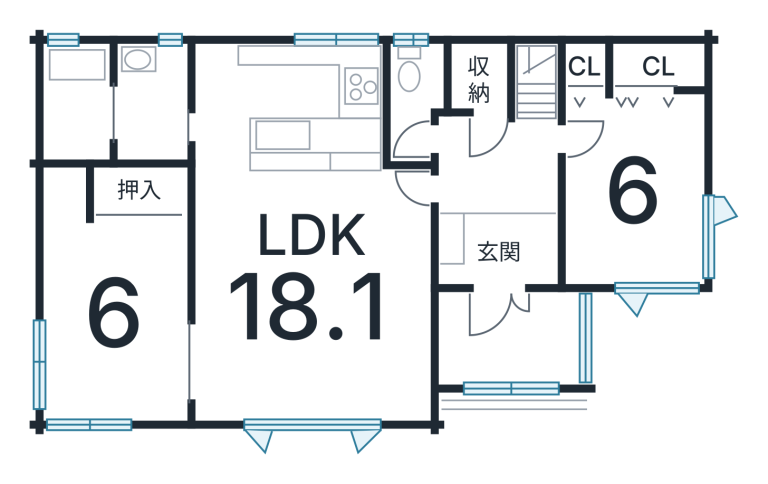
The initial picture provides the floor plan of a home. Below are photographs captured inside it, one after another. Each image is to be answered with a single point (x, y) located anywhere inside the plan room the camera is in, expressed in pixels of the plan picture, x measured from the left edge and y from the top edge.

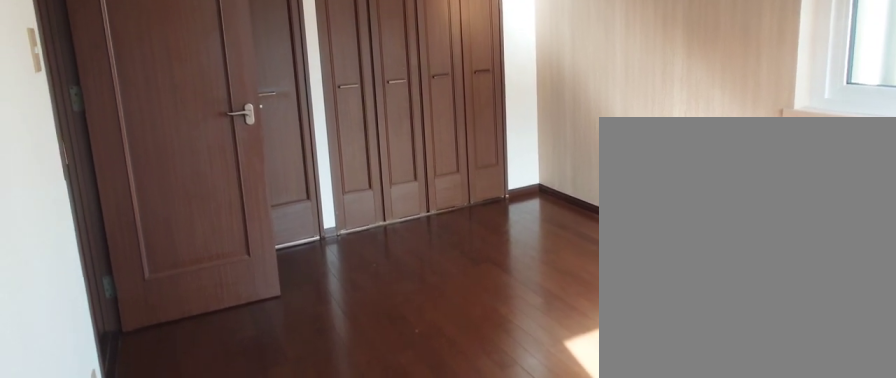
(621, 217)
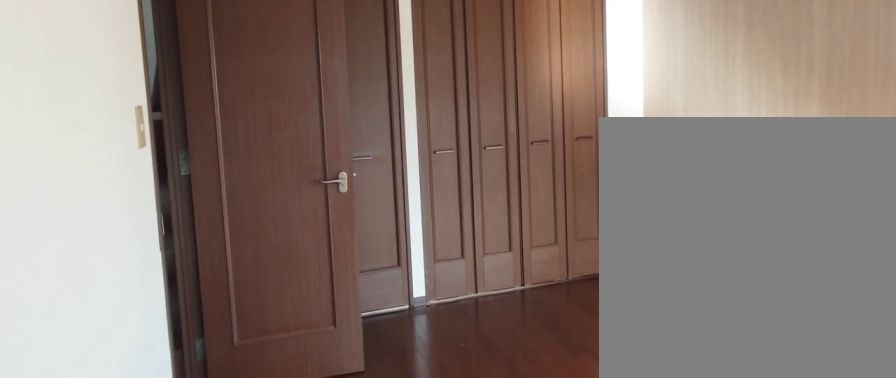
(621, 217)
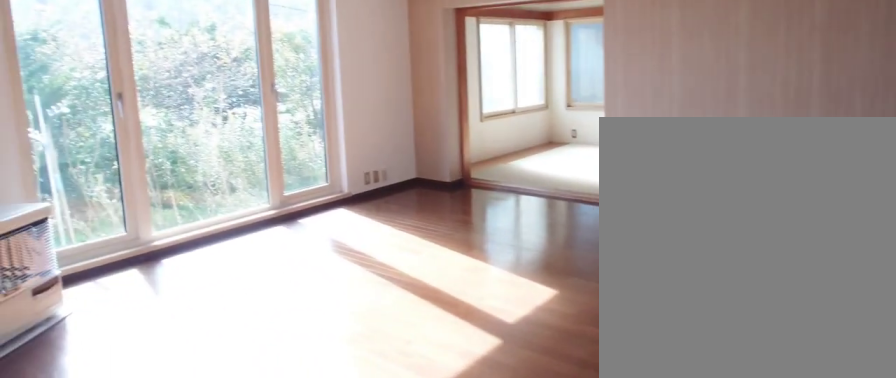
(303, 307)
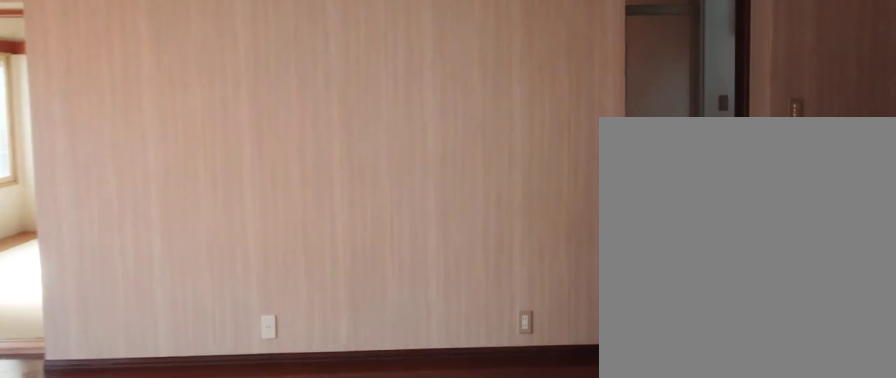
(303, 307)
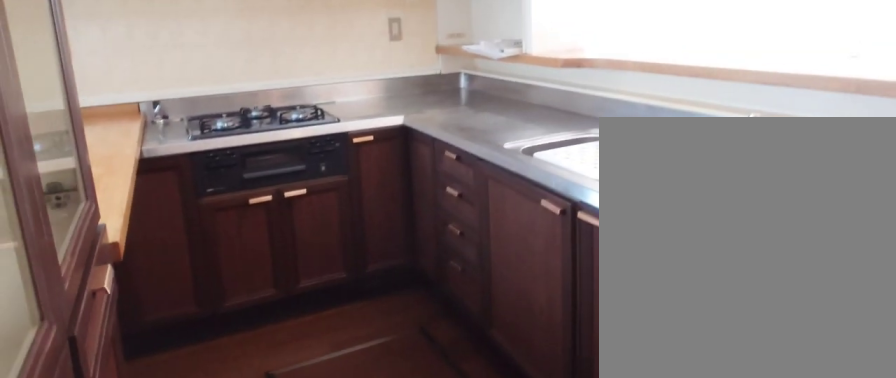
(285, 117)
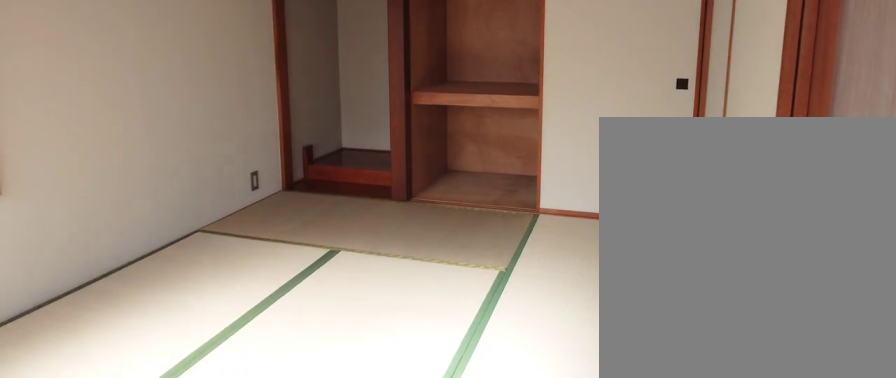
(106, 319)
